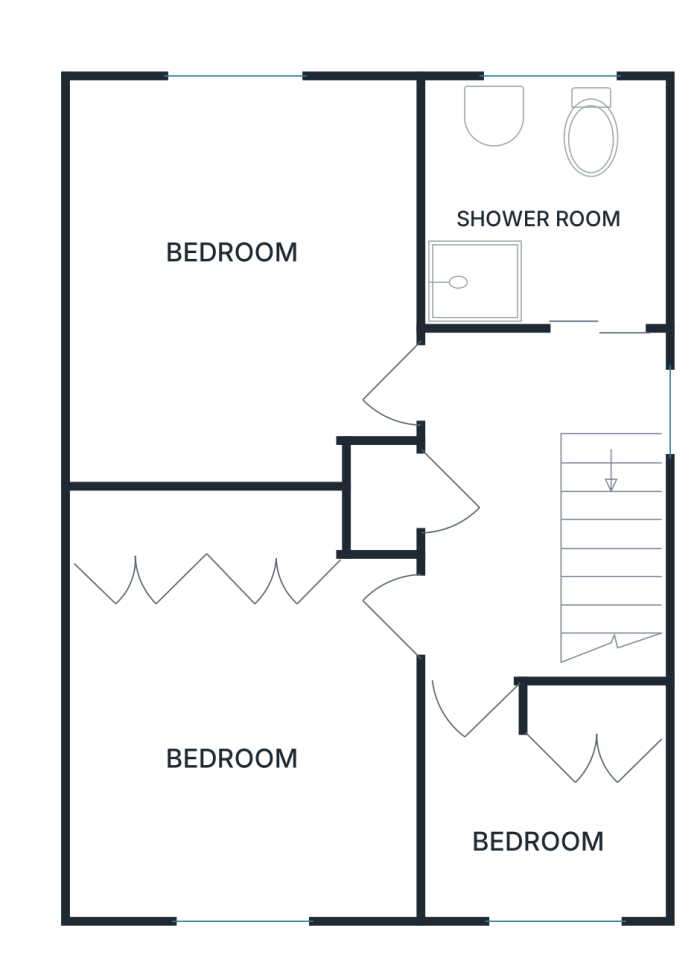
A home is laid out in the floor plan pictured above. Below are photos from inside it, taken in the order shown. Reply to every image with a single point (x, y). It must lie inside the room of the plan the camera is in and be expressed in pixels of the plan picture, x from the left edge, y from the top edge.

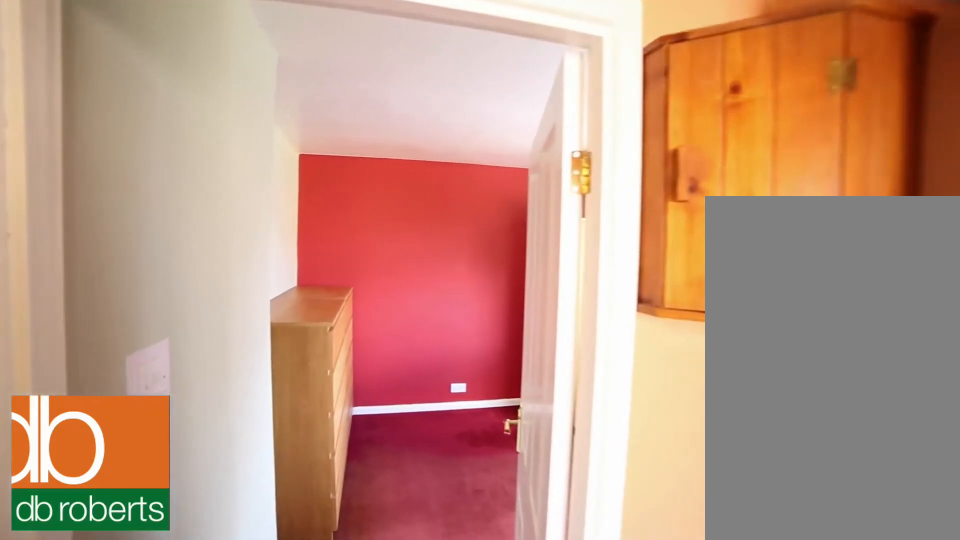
(513, 514)
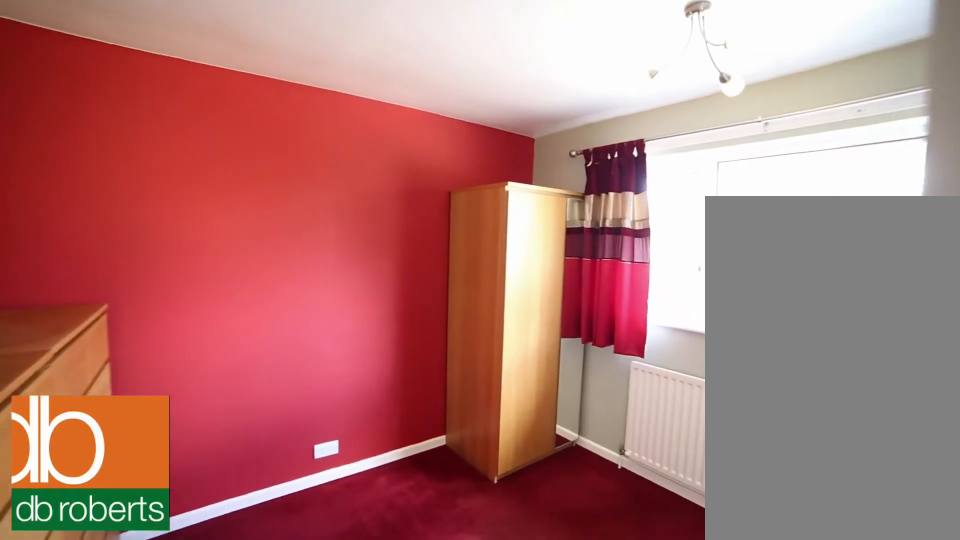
(244, 284)
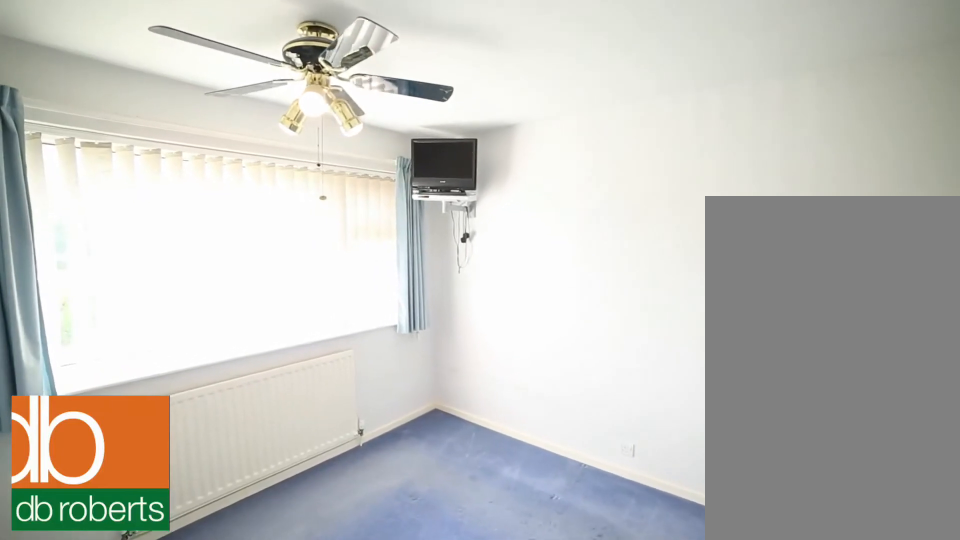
(242, 704)
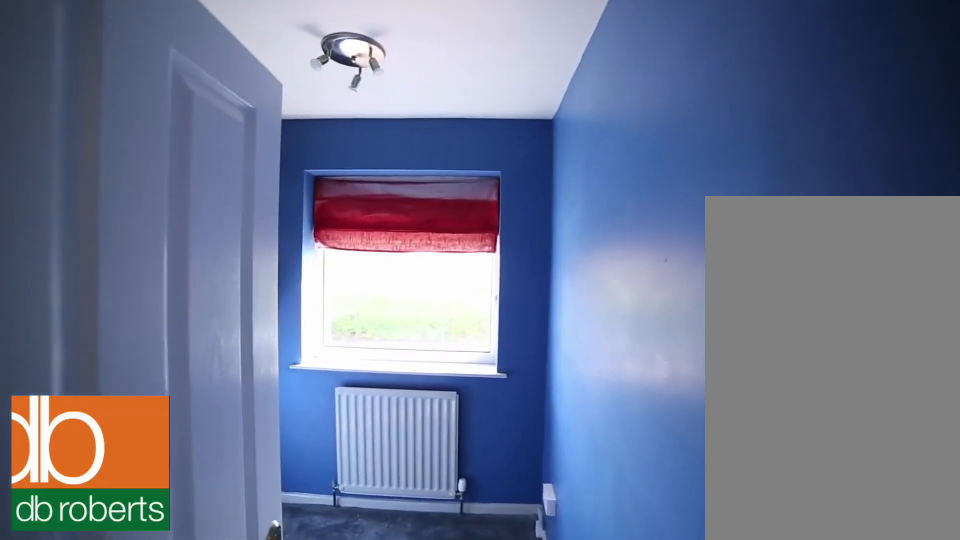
(547, 803)
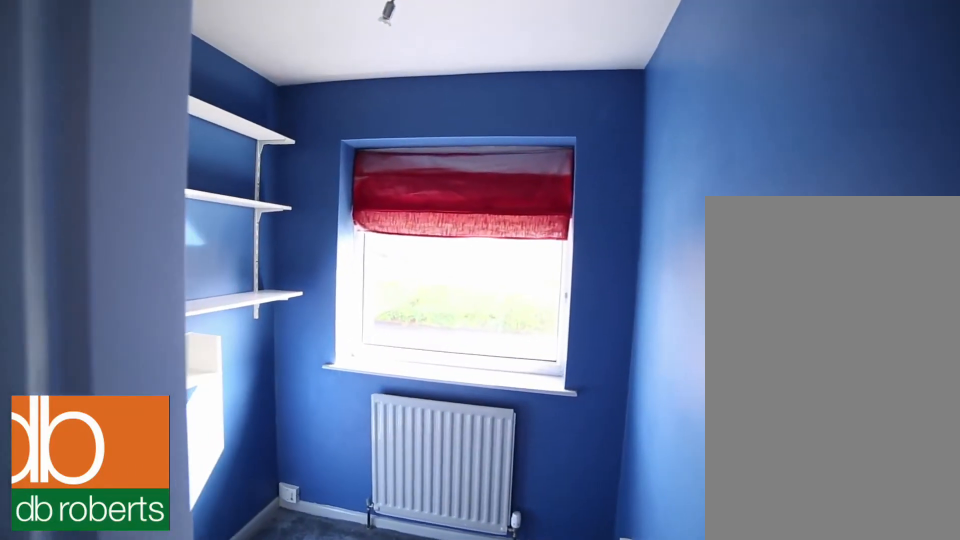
(547, 803)
